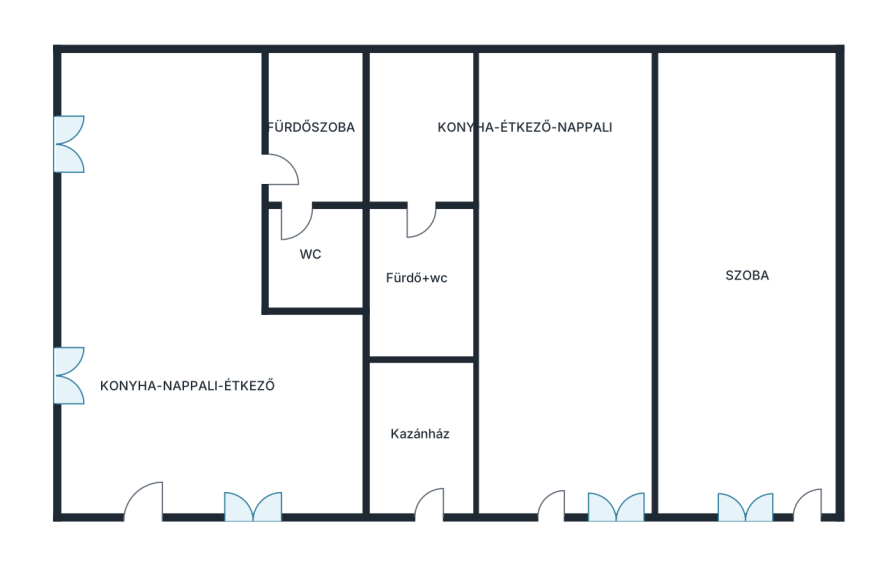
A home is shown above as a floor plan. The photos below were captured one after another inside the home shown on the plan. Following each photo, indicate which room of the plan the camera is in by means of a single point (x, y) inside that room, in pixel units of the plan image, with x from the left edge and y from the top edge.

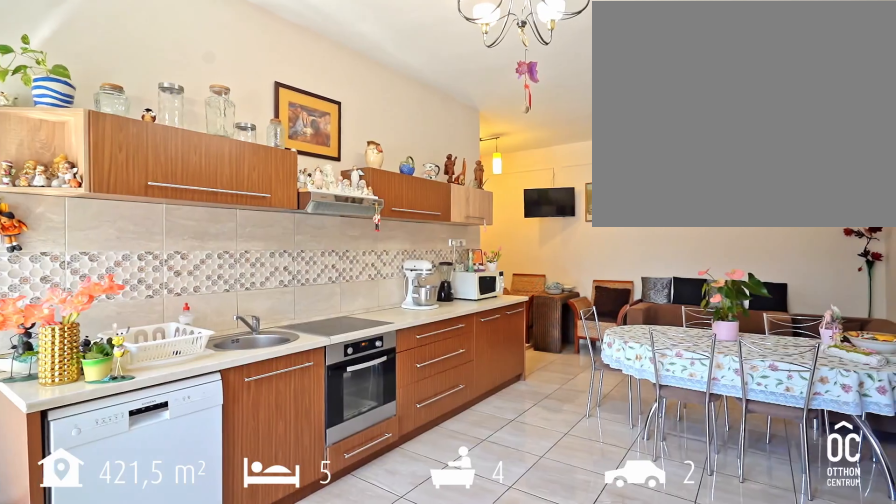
(558, 295)
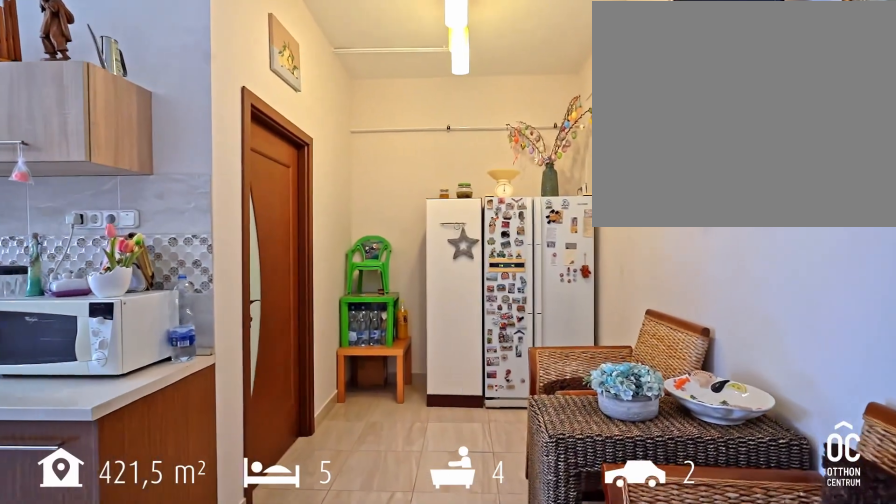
(418, 126)
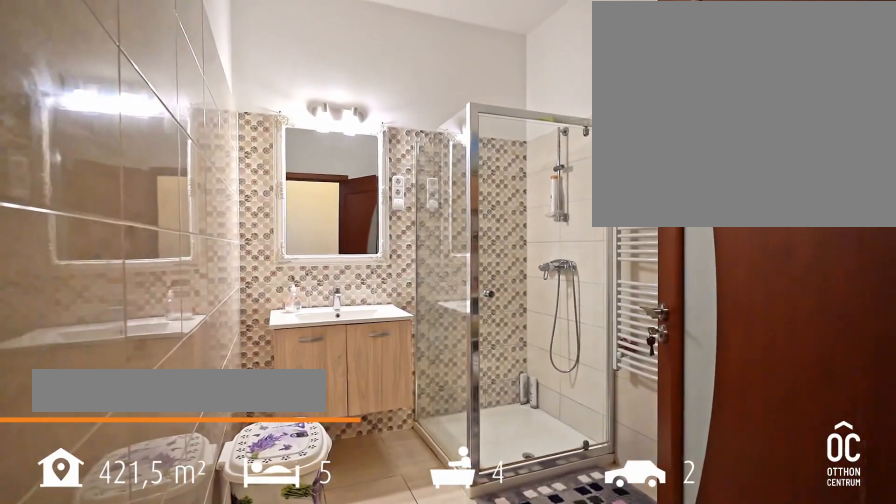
(416, 282)
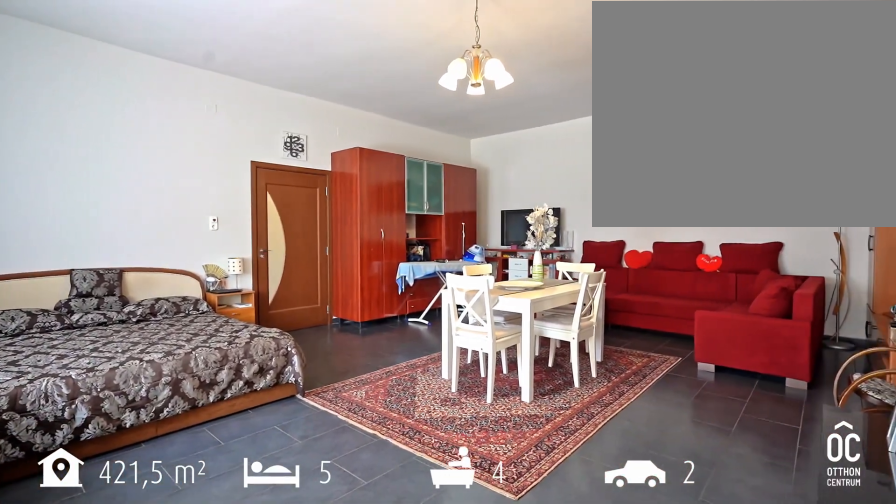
(742, 276)
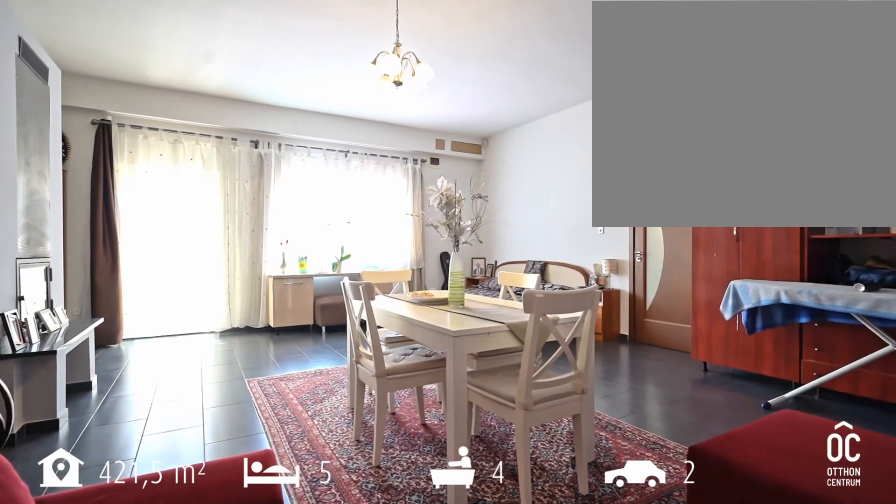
(742, 276)
